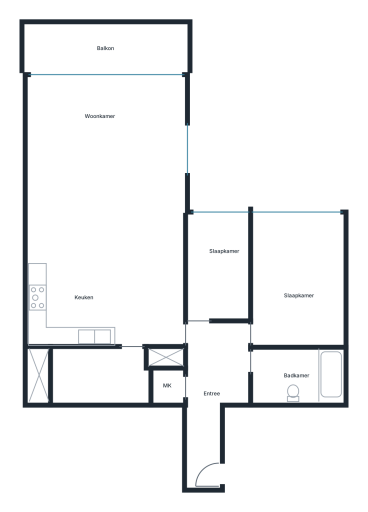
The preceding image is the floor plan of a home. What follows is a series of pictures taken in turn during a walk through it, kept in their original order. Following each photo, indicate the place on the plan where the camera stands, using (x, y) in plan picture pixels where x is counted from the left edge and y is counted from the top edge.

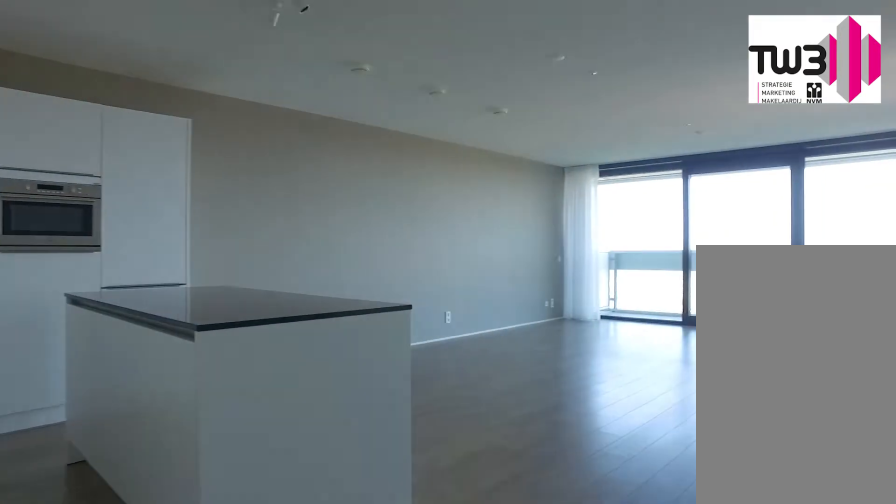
(161, 299)
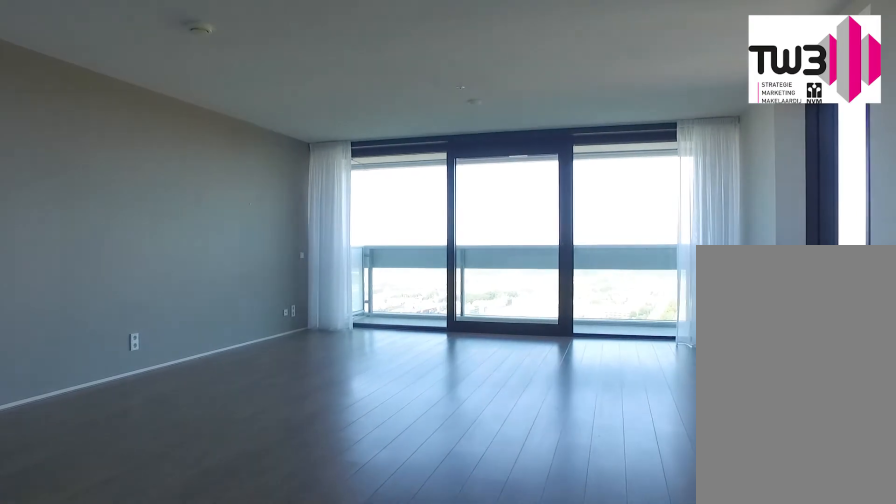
(150, 242)
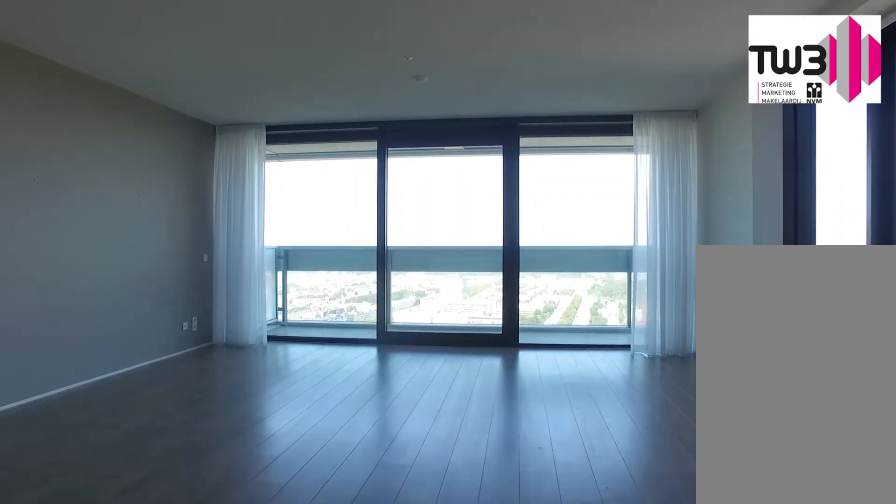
(127, 225)
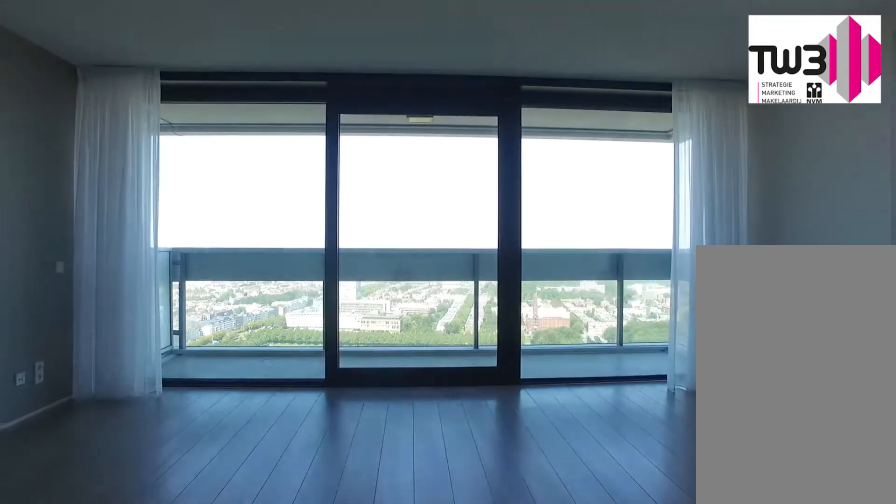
(92, 181)
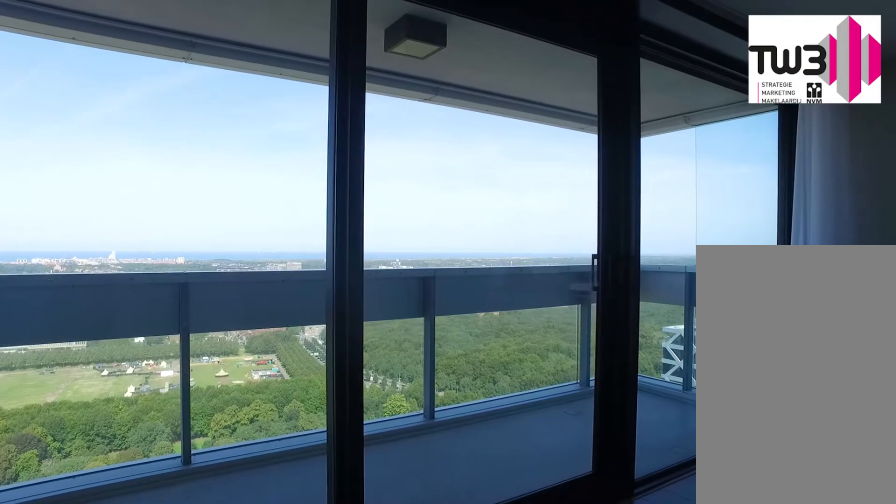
(60, 91)
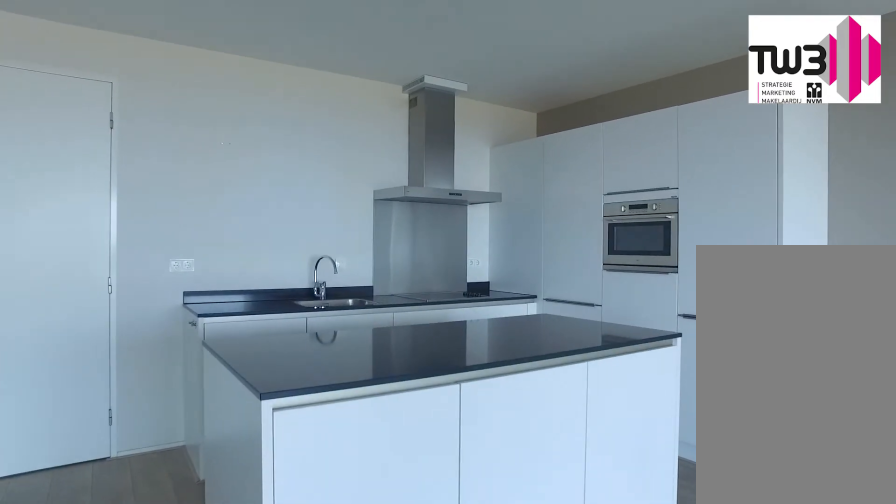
(146, 194)
